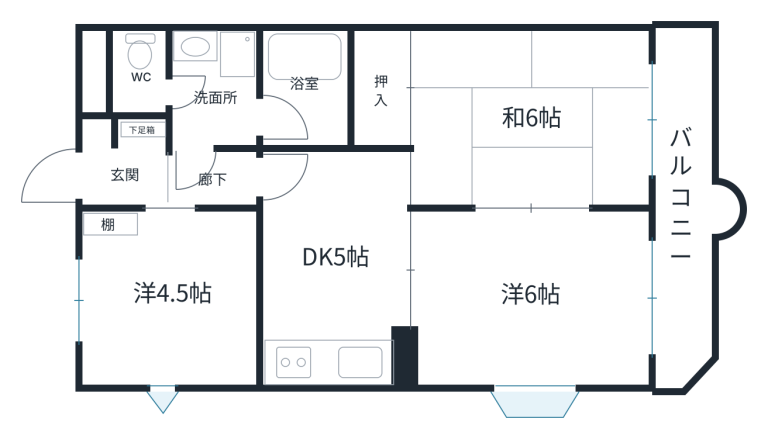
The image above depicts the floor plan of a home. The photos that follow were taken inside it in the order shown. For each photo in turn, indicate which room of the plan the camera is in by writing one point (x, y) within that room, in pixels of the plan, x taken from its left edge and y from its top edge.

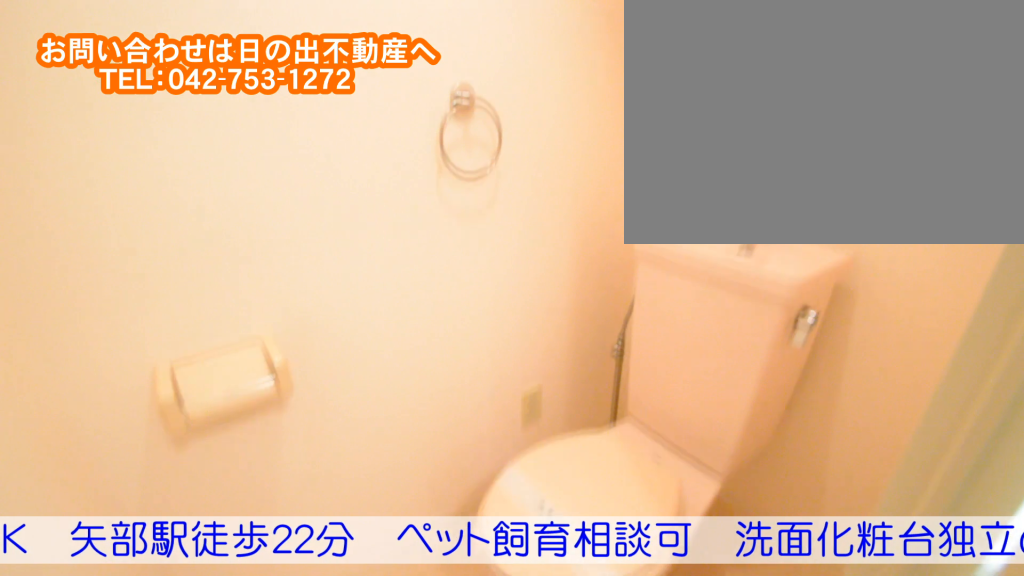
(139, 73)
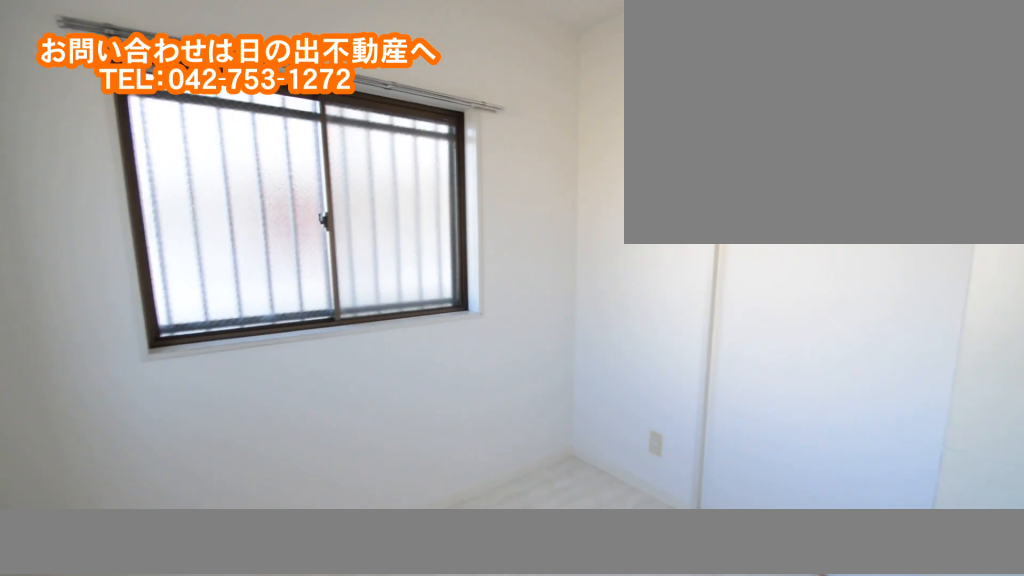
(171, 331)
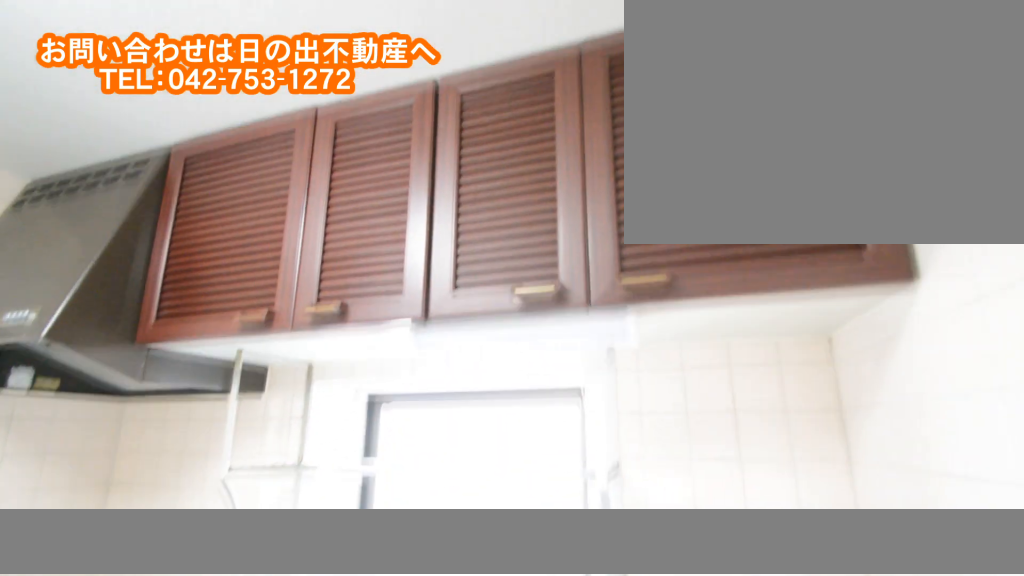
(344, 291)
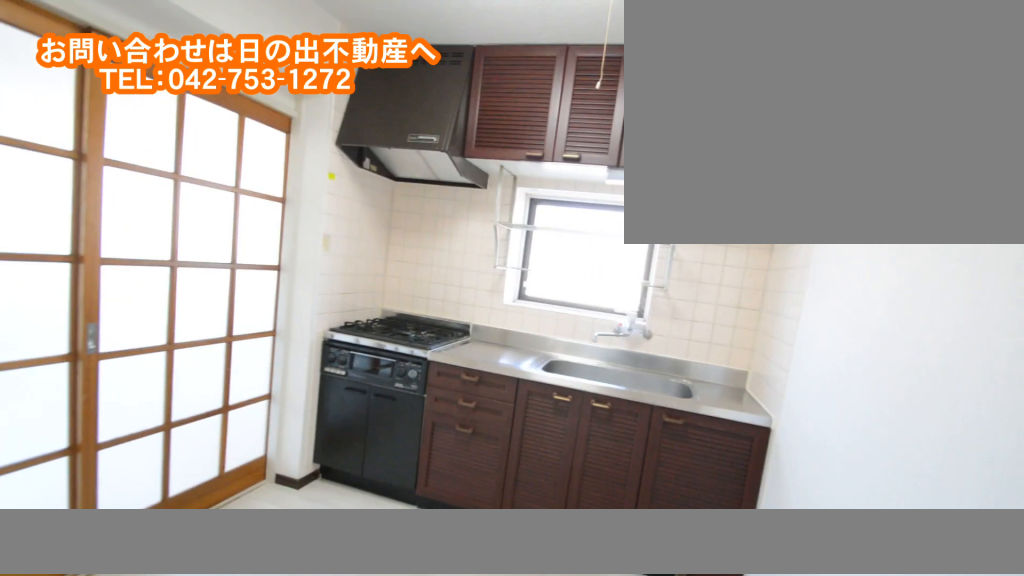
(344, 291)
